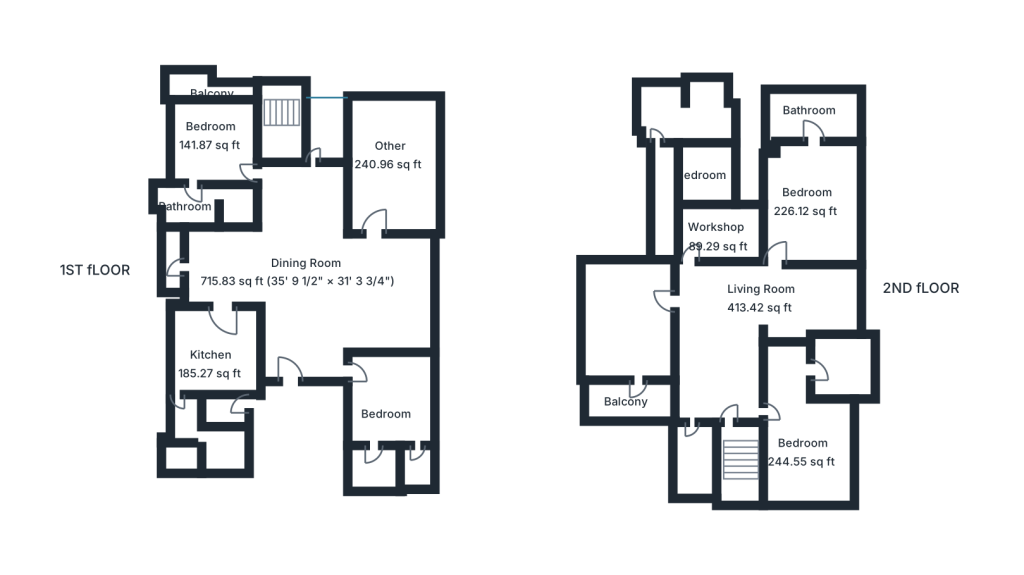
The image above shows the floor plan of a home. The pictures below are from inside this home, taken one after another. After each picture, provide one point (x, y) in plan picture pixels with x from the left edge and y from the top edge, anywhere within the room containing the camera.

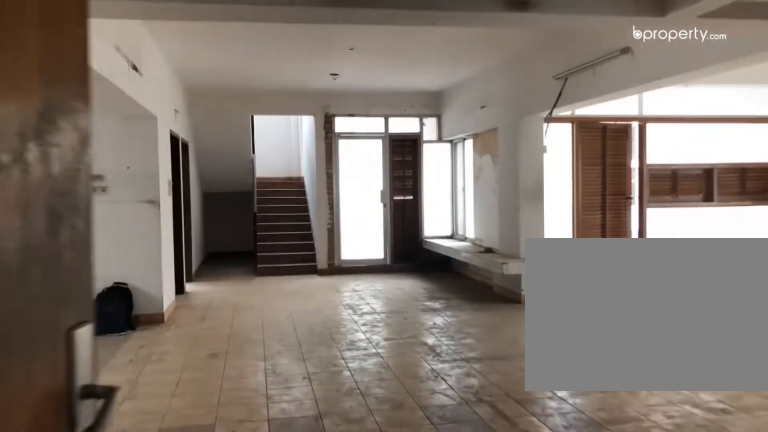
(290, 346)
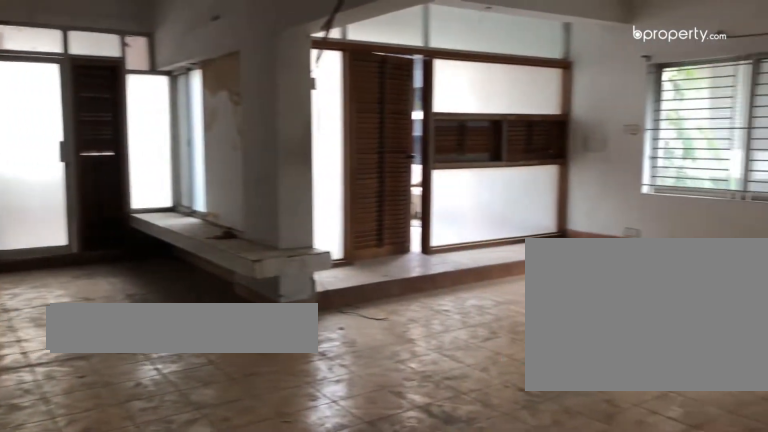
(291, 272)
